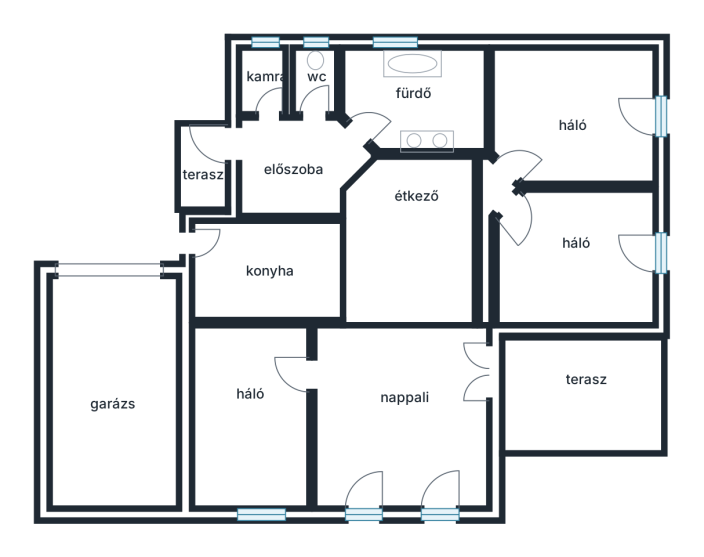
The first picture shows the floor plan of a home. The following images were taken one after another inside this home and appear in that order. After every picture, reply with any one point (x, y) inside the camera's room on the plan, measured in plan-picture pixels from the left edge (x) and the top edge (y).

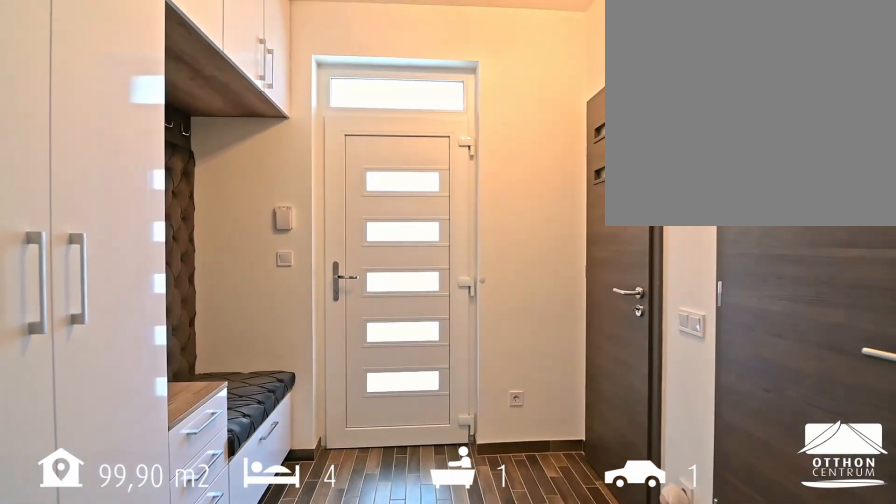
(295, 166)
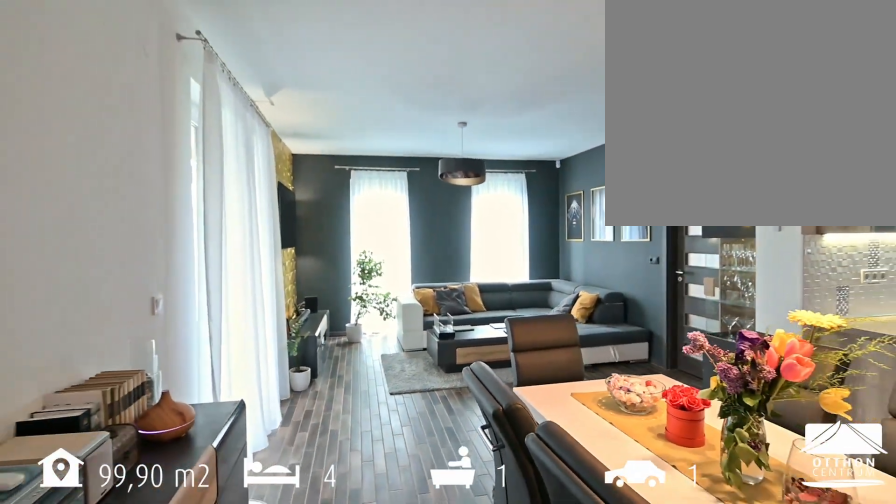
(365, 268)
